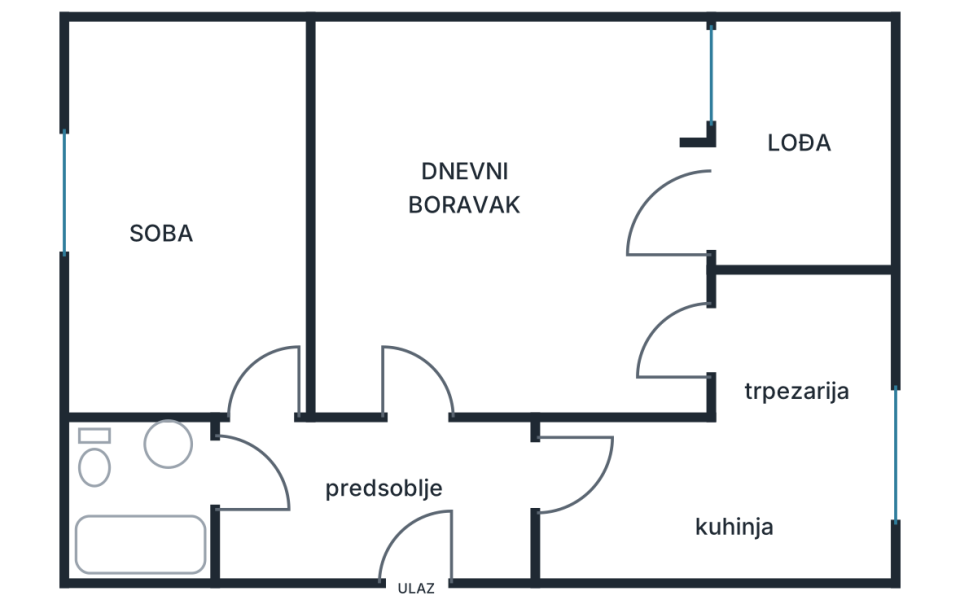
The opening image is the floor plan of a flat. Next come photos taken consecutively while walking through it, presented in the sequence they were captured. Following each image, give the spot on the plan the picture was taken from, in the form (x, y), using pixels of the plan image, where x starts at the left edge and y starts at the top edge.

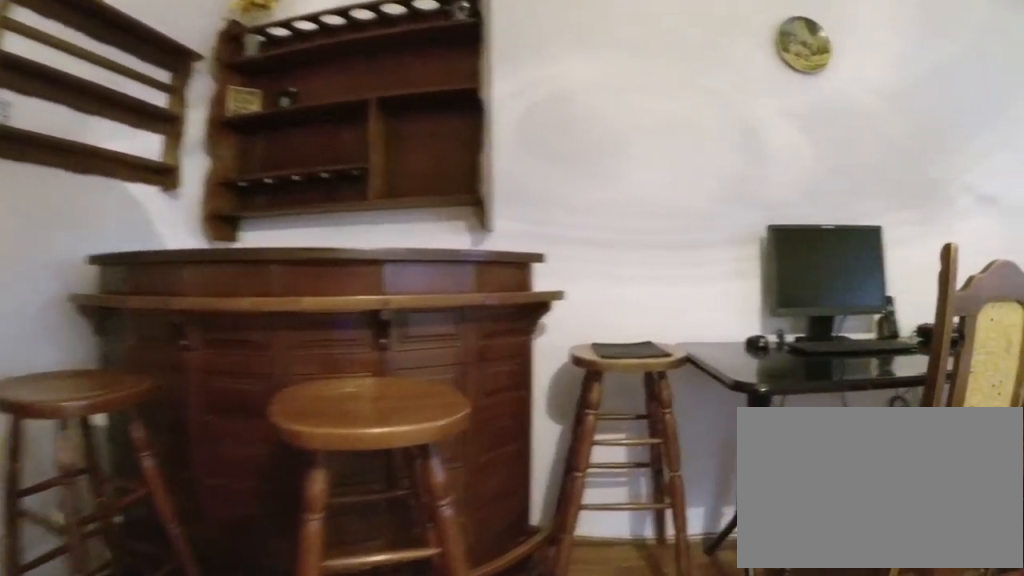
(432, 249)
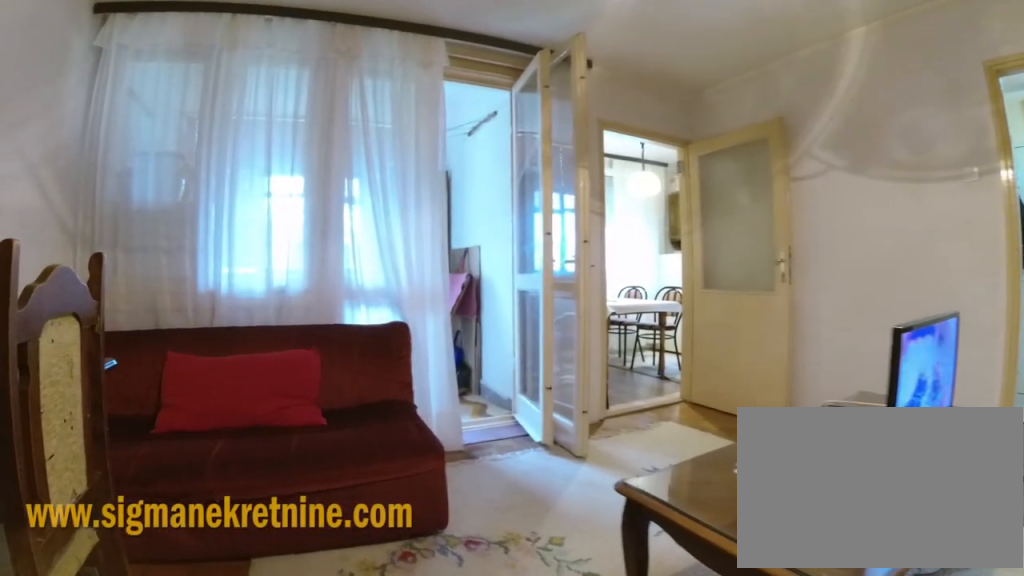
(382, 165)
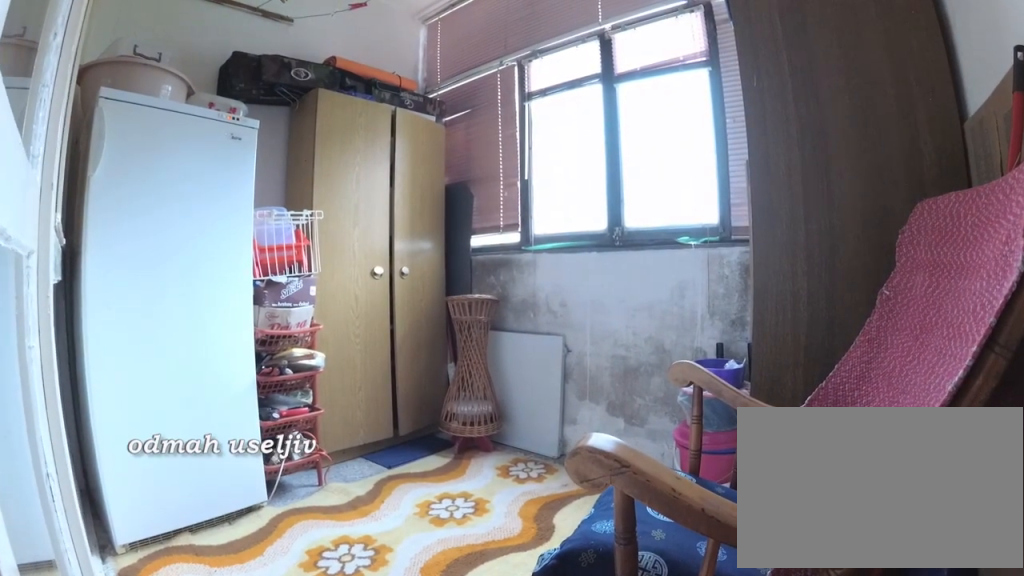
(711, 215)
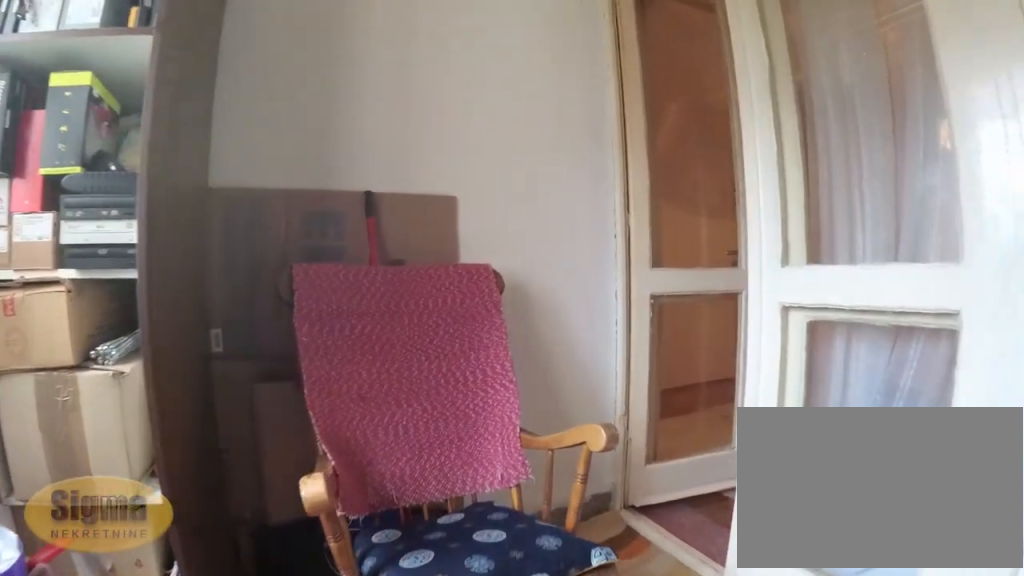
(816, 93)
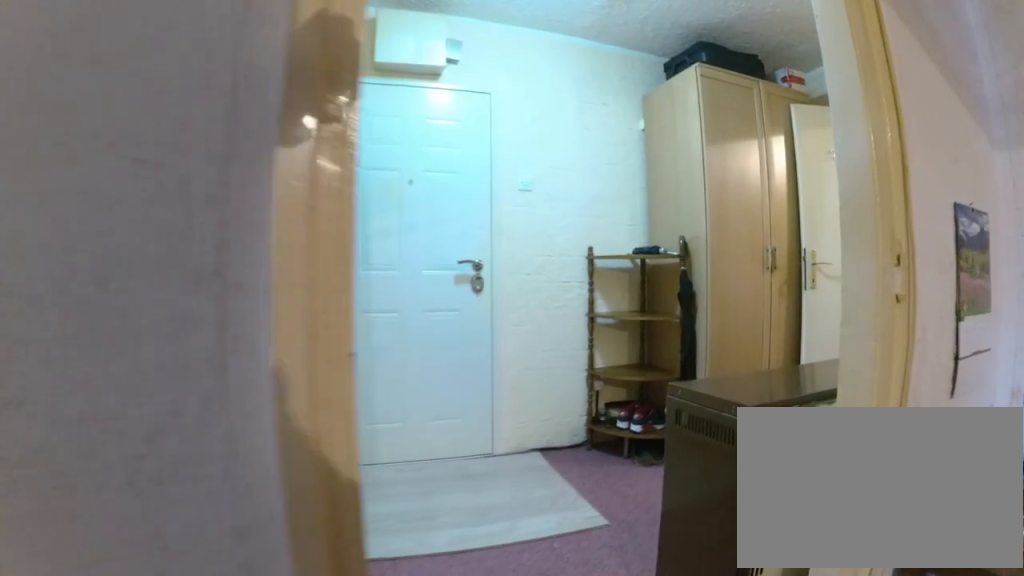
(499, 309)
